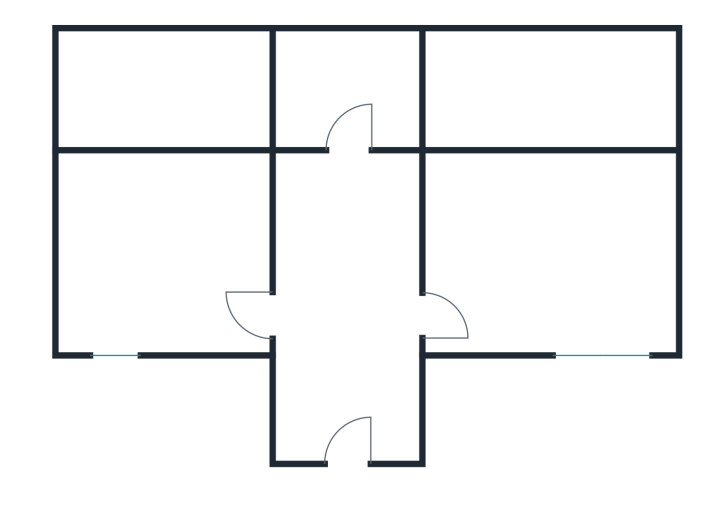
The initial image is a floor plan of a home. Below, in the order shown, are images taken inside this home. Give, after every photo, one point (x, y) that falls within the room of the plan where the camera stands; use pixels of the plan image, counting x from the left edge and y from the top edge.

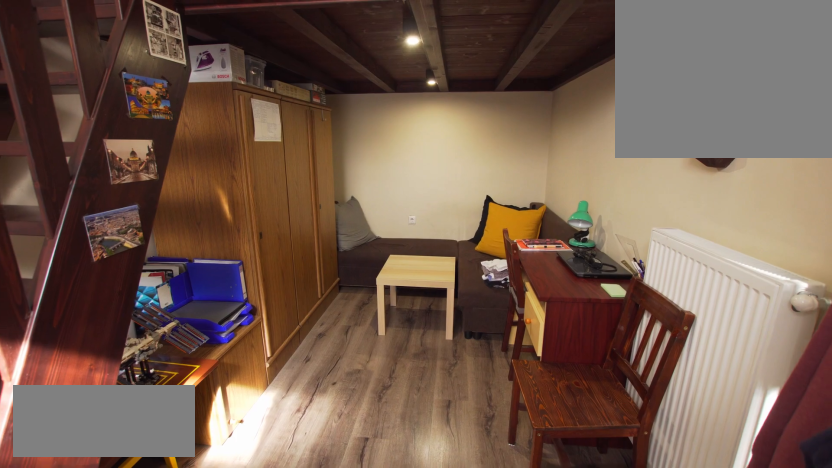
(160, 254)
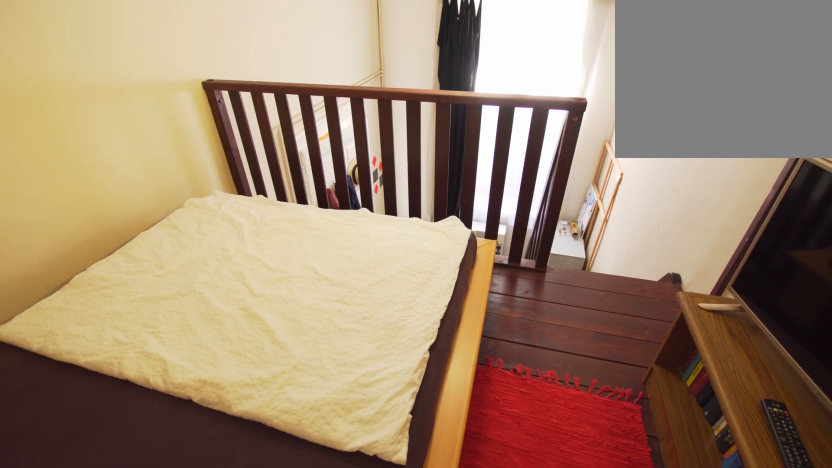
(160, 87)
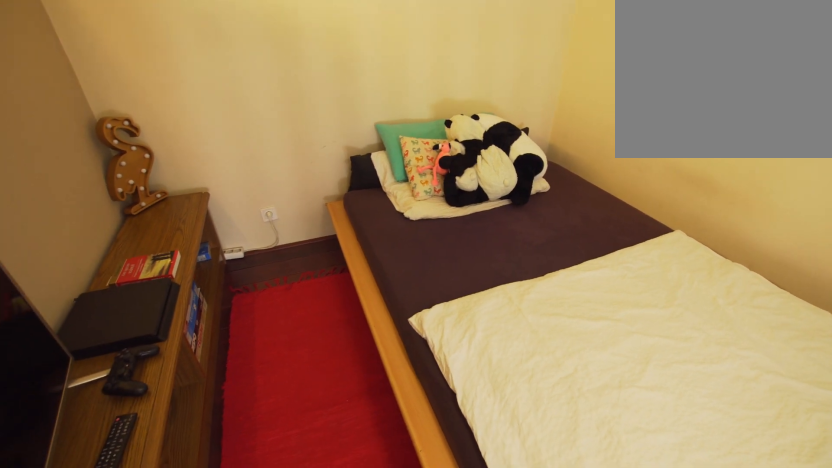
(160, 88)
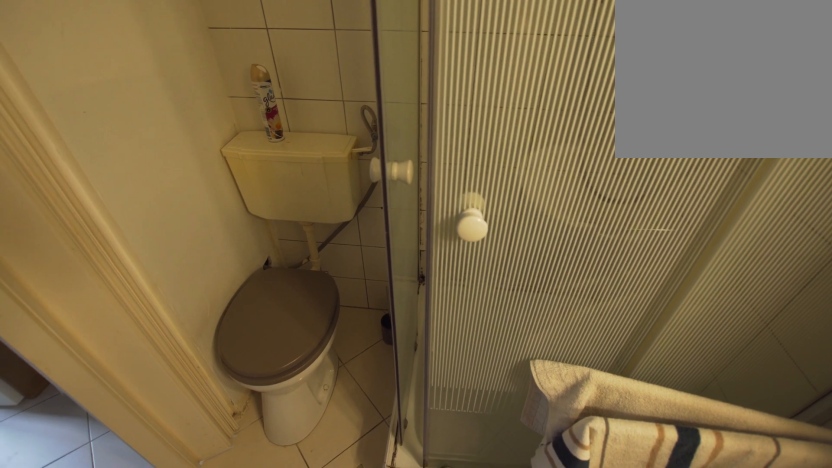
(343, 94)
